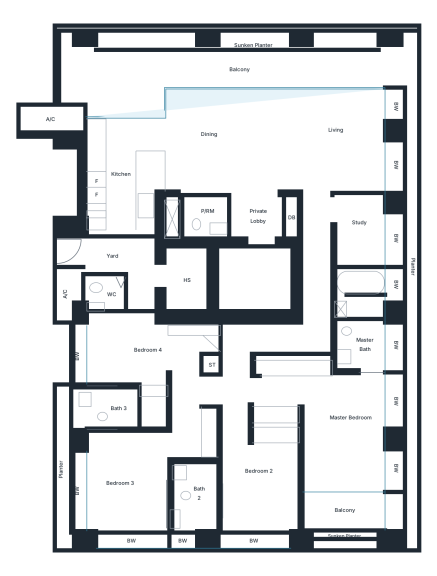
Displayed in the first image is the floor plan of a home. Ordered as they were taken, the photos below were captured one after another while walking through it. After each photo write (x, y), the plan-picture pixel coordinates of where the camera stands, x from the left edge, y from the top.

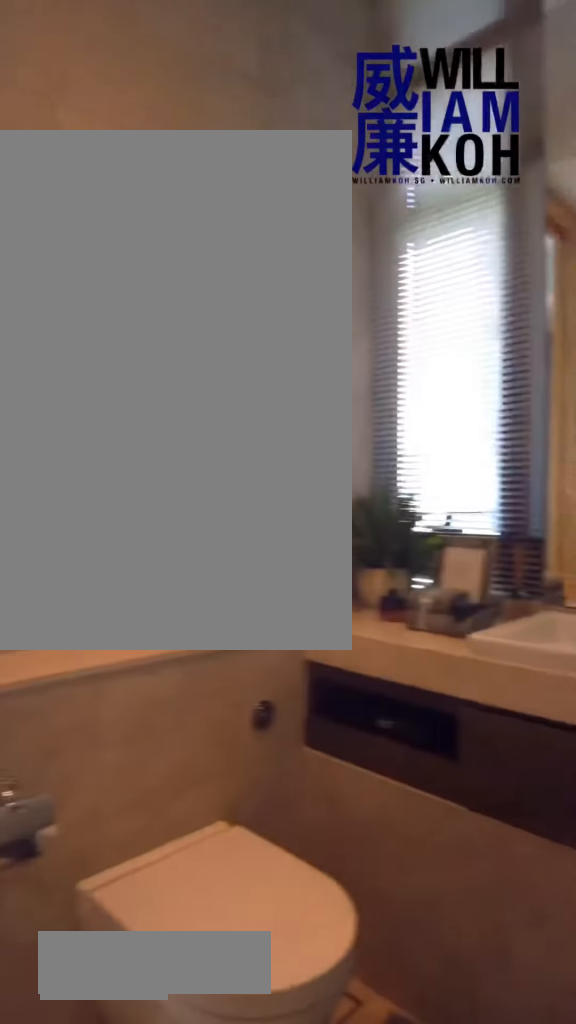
(125, 408)
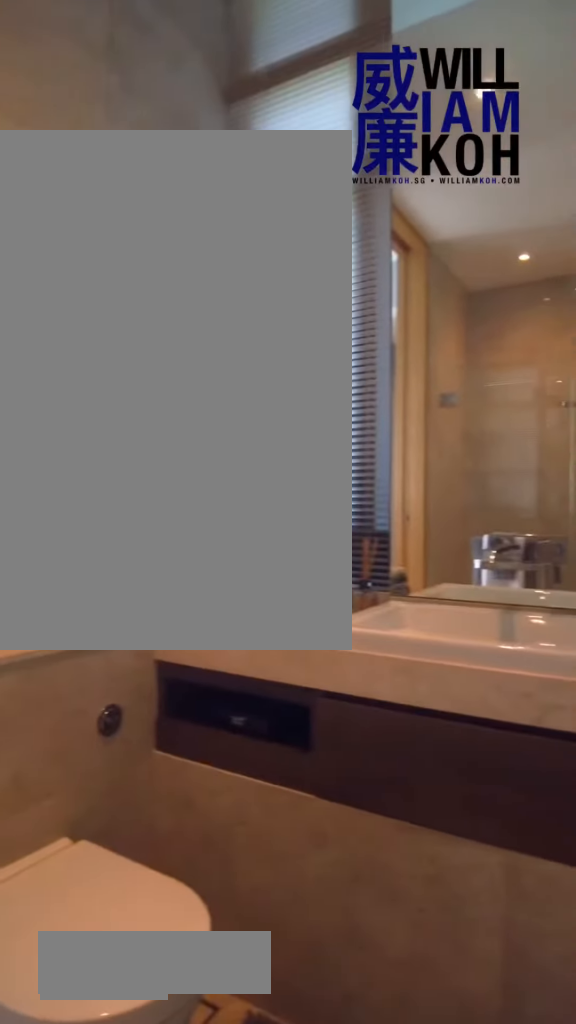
(125, 408)
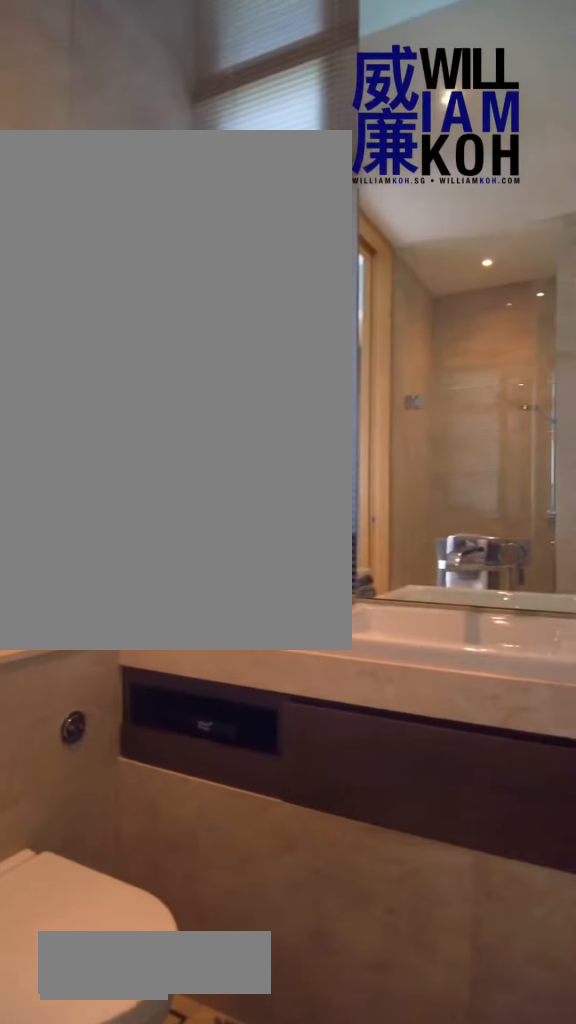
(125, 408)
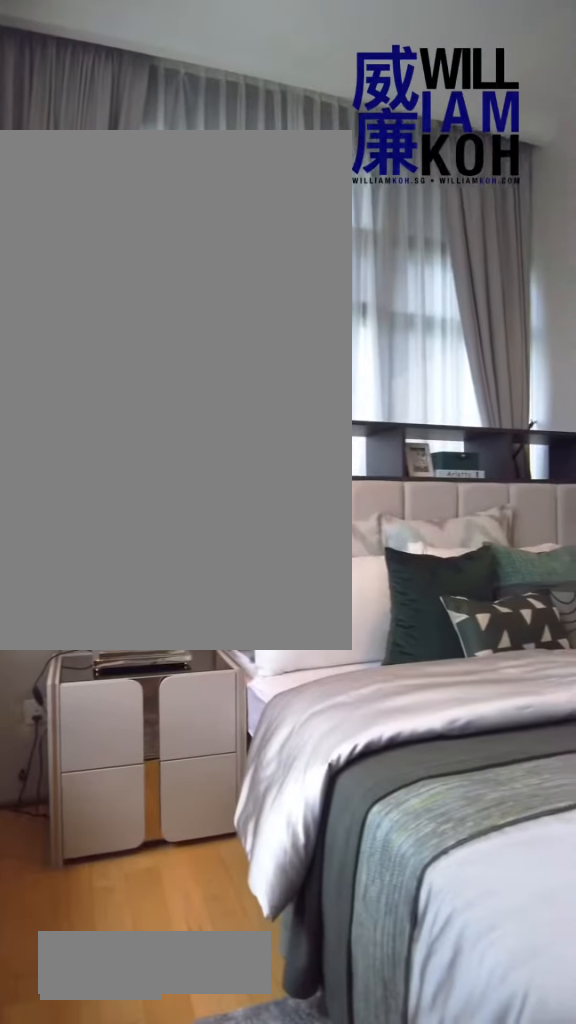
(152, 520)
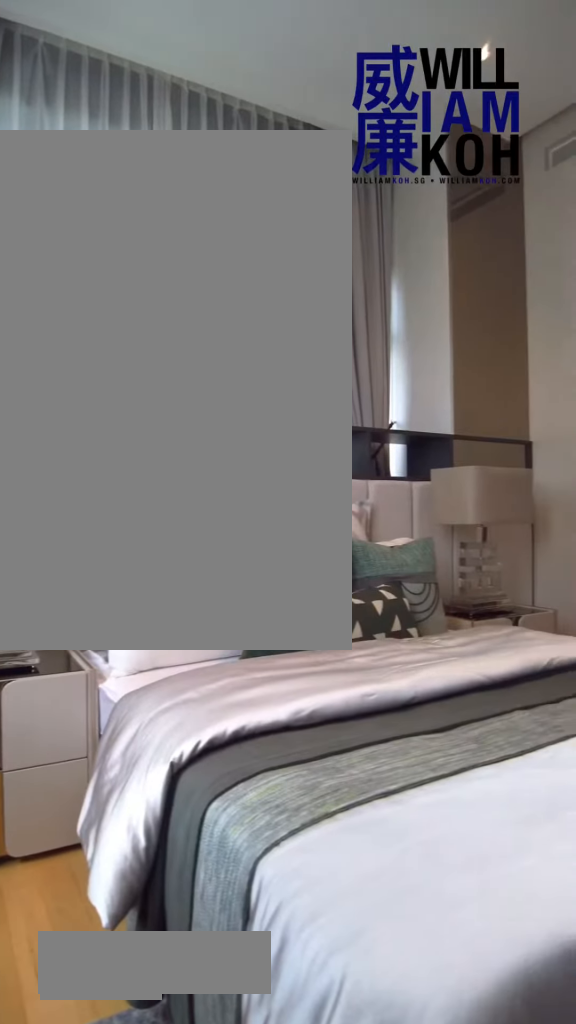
(152, 521)
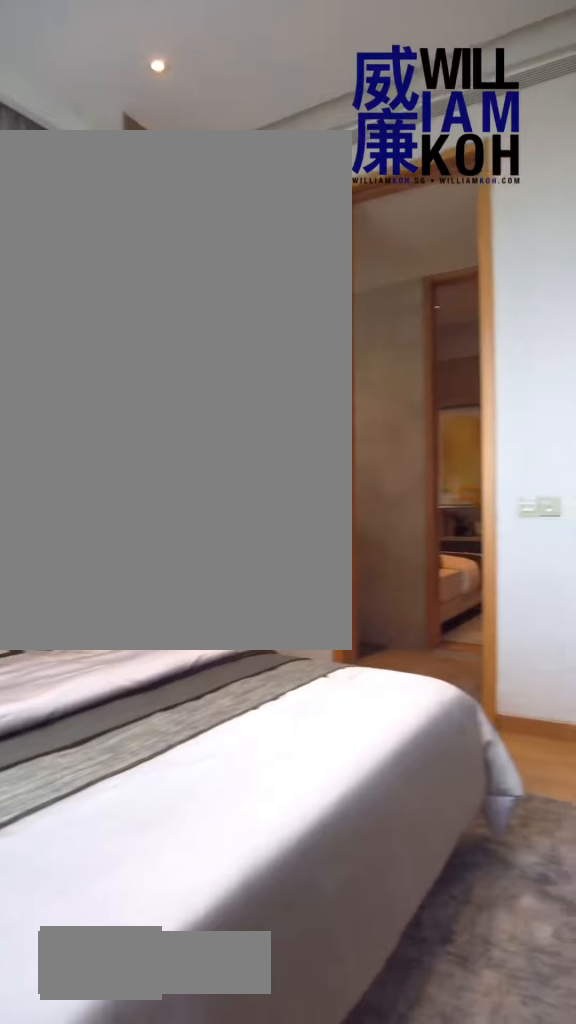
(152, 520)
